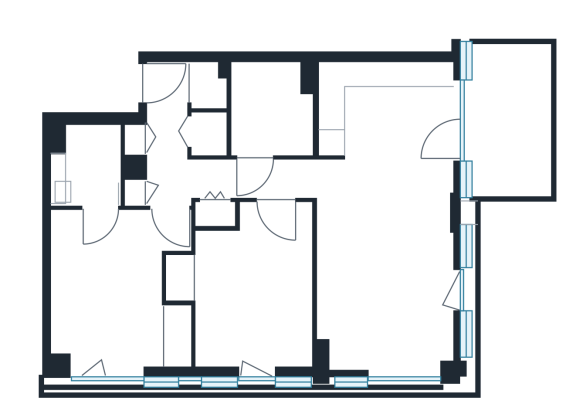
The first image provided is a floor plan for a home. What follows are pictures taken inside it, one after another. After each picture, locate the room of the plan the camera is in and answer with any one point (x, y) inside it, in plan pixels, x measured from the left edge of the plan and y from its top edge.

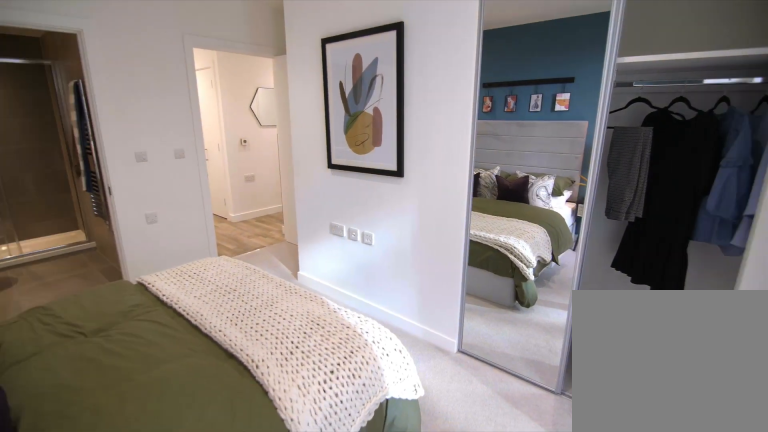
(117, 289)
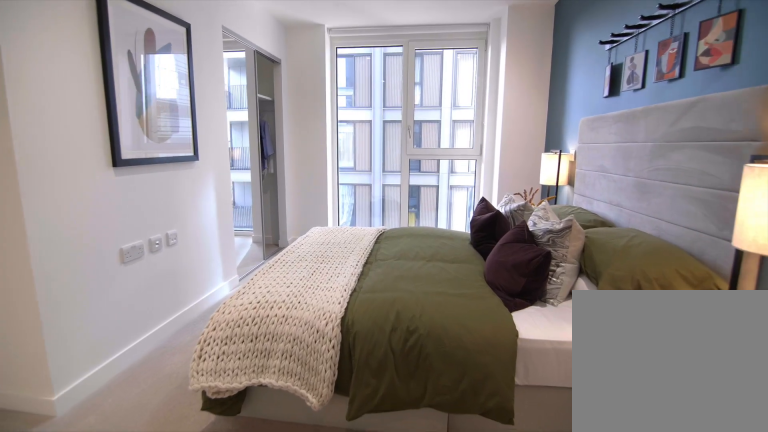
(111, 265)
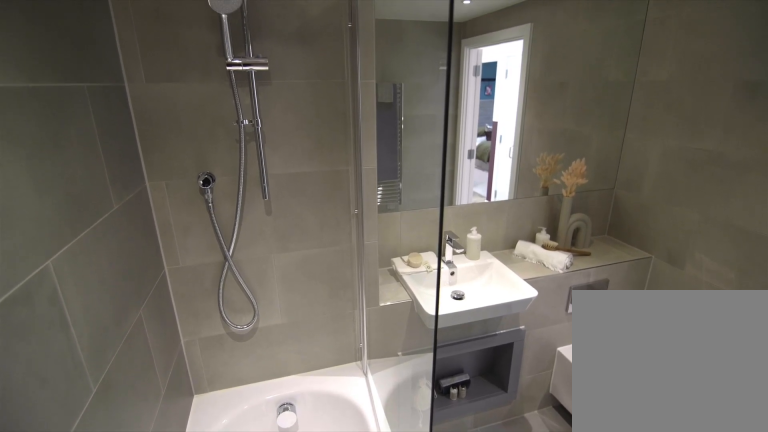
(270, 112)
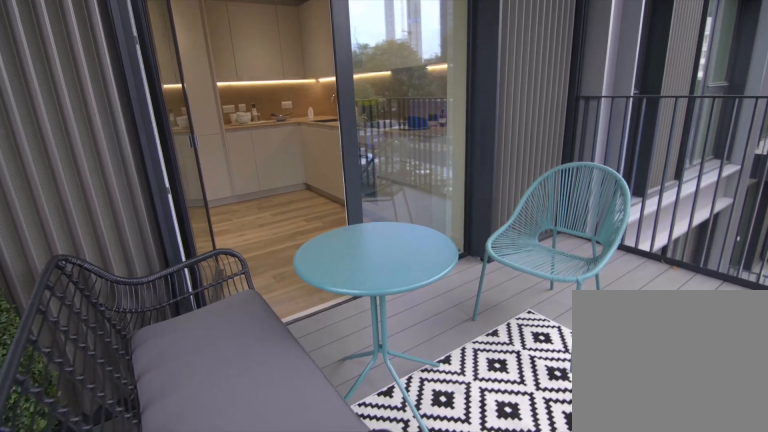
(507, 121)
